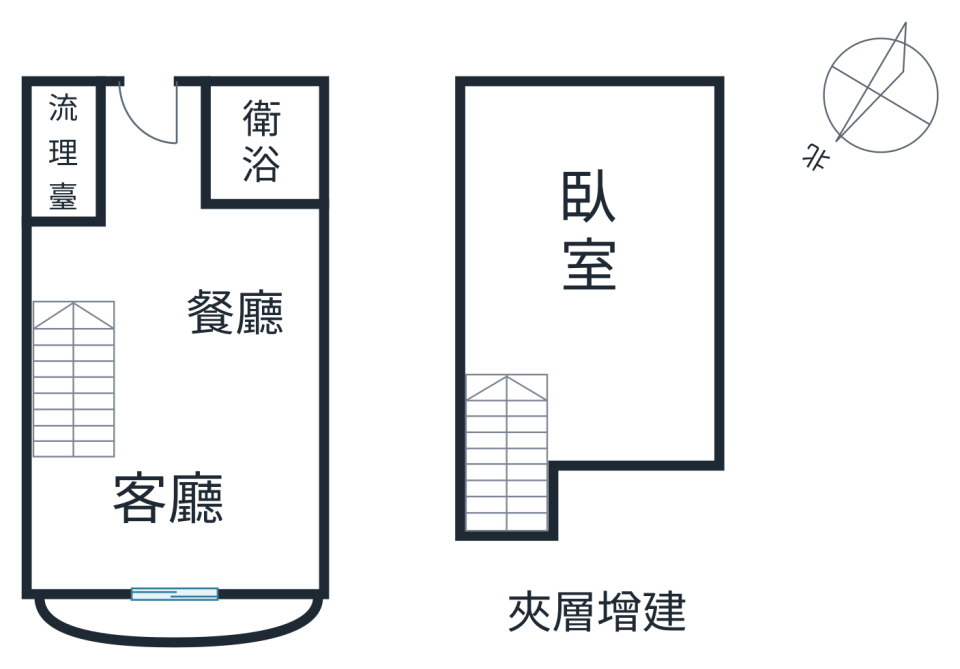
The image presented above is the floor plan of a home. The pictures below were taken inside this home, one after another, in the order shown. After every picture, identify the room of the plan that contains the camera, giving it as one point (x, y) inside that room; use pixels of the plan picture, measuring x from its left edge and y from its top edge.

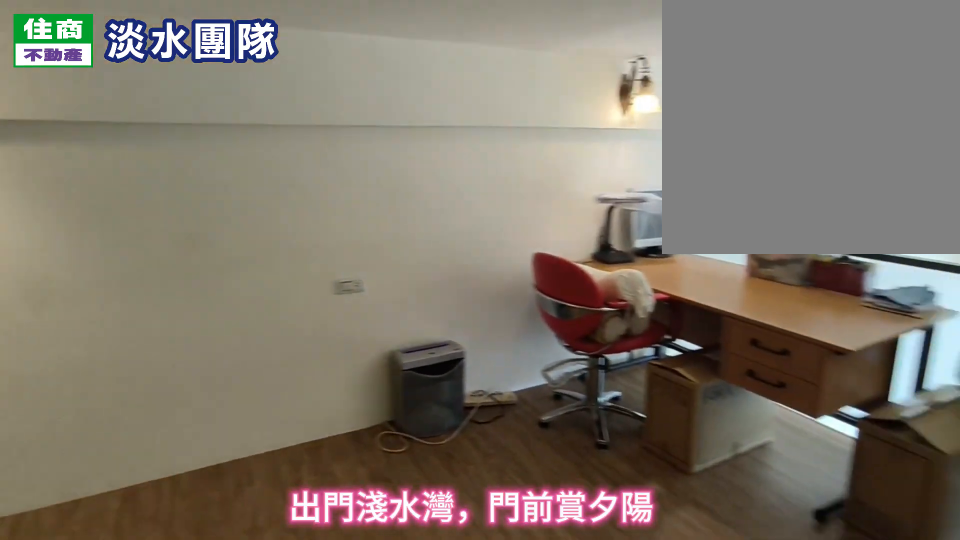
(598, 258)
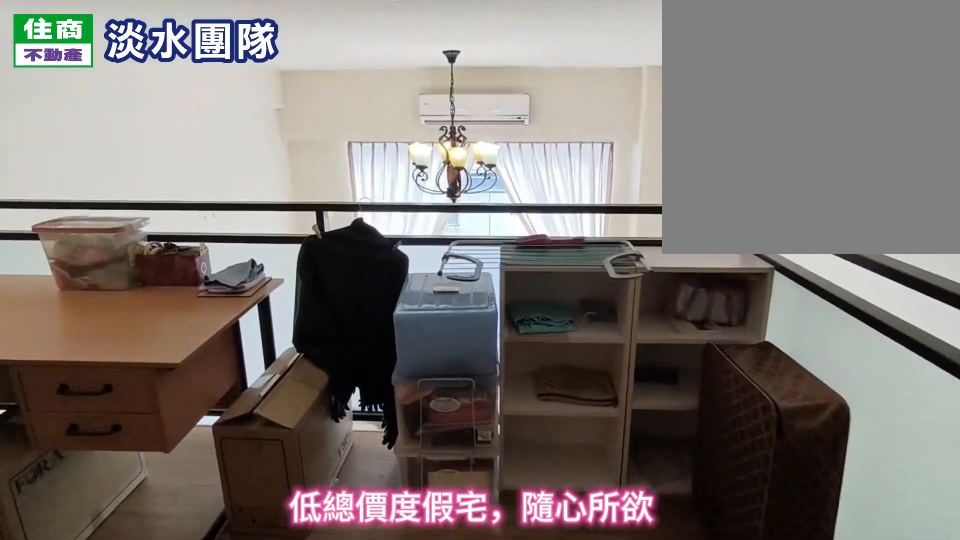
(598, 258)
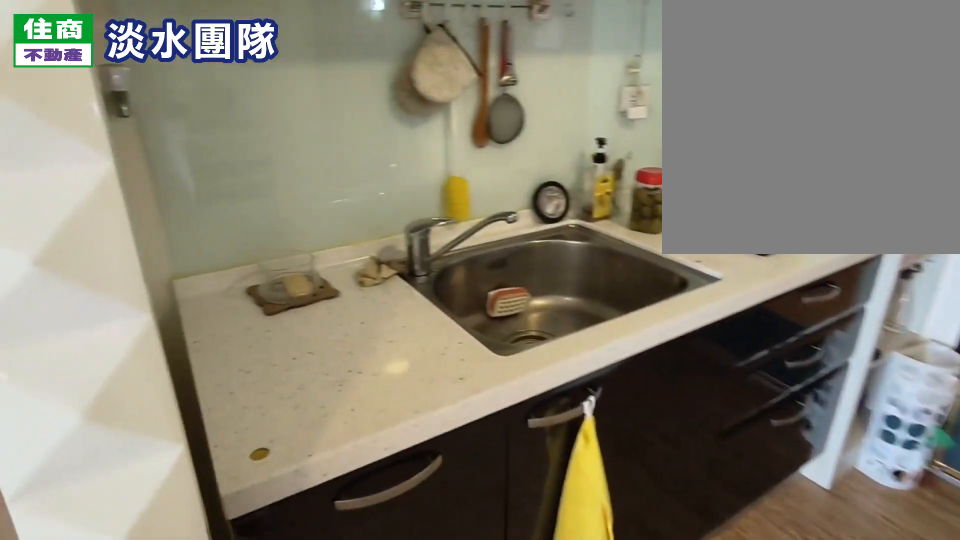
(77, 115)
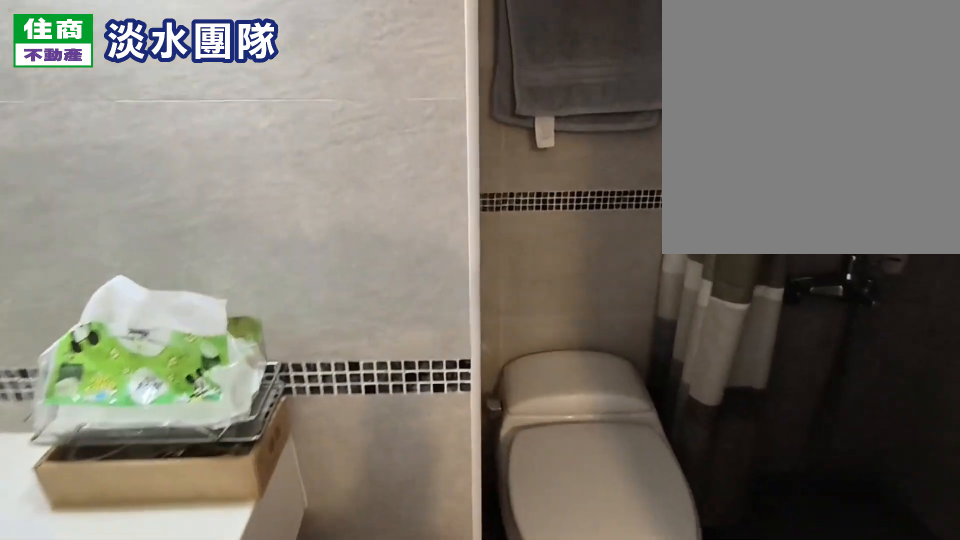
(267, 99)
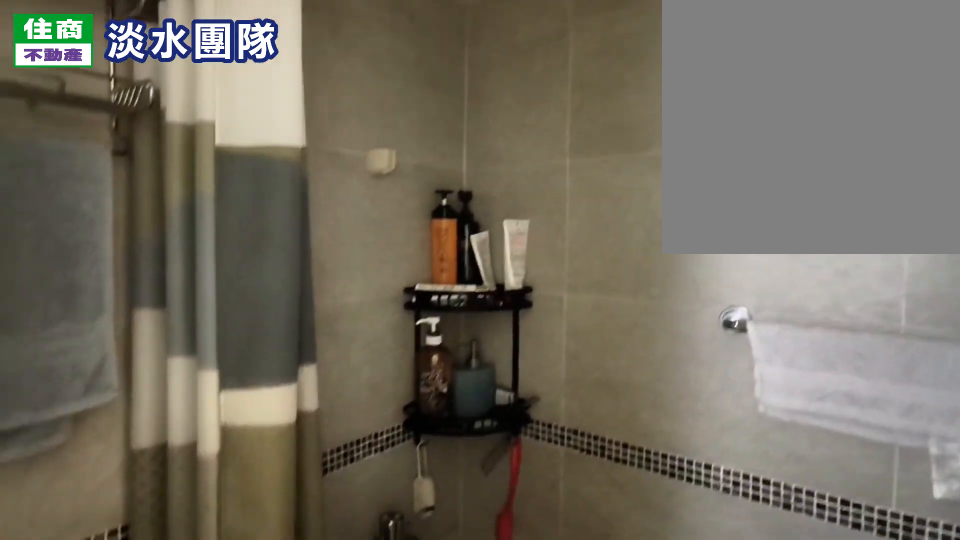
(267, 99)
